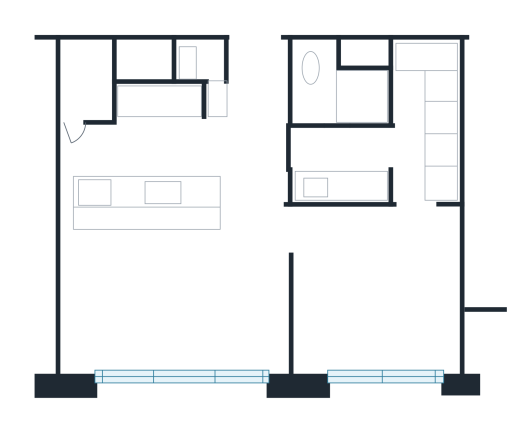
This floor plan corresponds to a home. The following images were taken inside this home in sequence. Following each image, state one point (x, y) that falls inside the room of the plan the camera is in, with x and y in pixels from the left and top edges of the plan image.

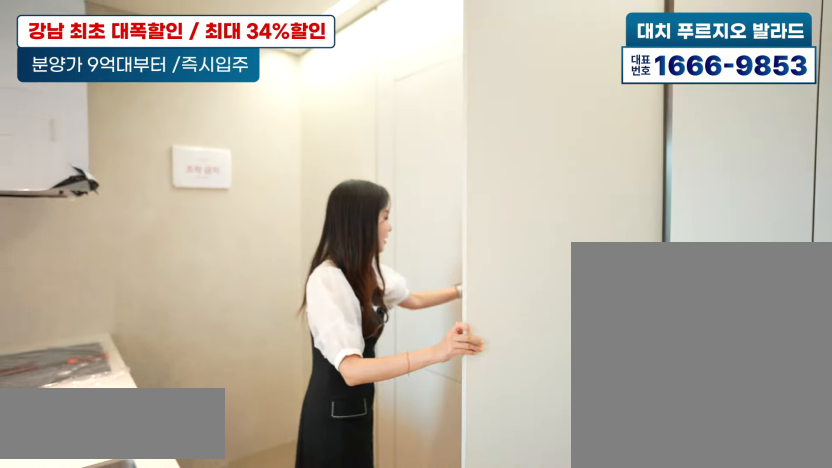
(151, 139)
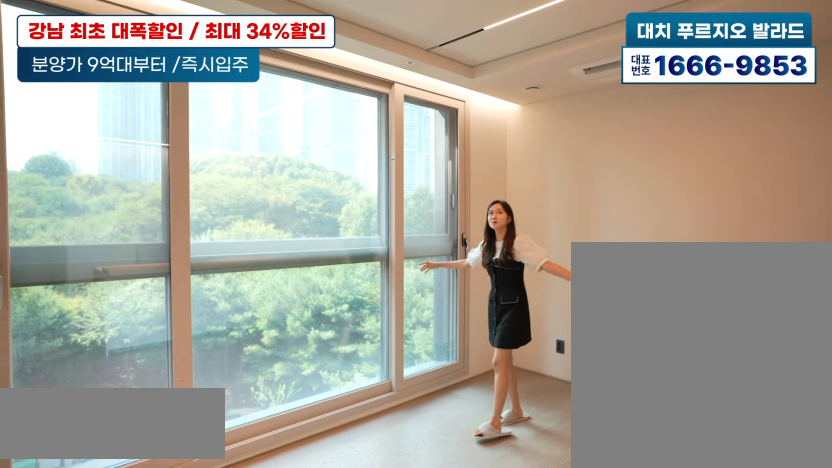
(168, 303)
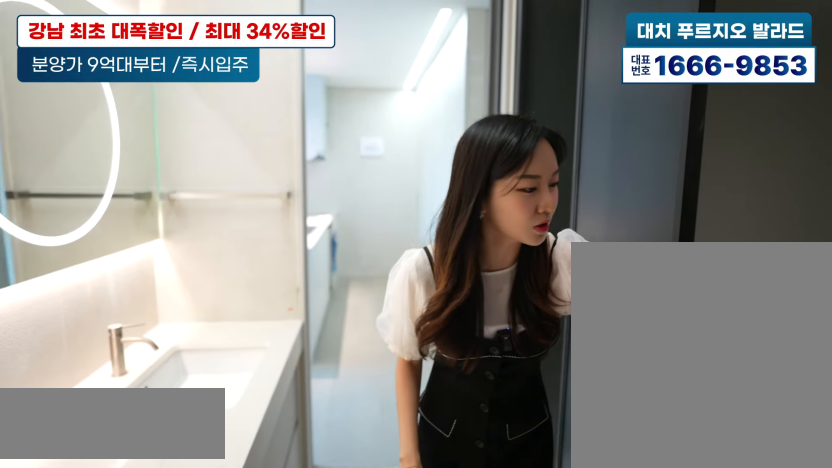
(387, 131)
